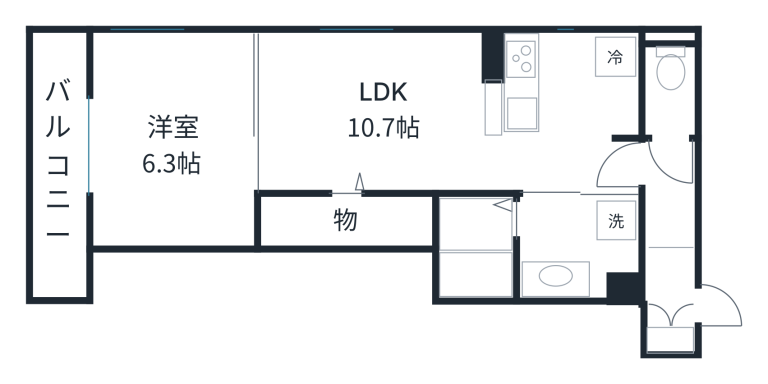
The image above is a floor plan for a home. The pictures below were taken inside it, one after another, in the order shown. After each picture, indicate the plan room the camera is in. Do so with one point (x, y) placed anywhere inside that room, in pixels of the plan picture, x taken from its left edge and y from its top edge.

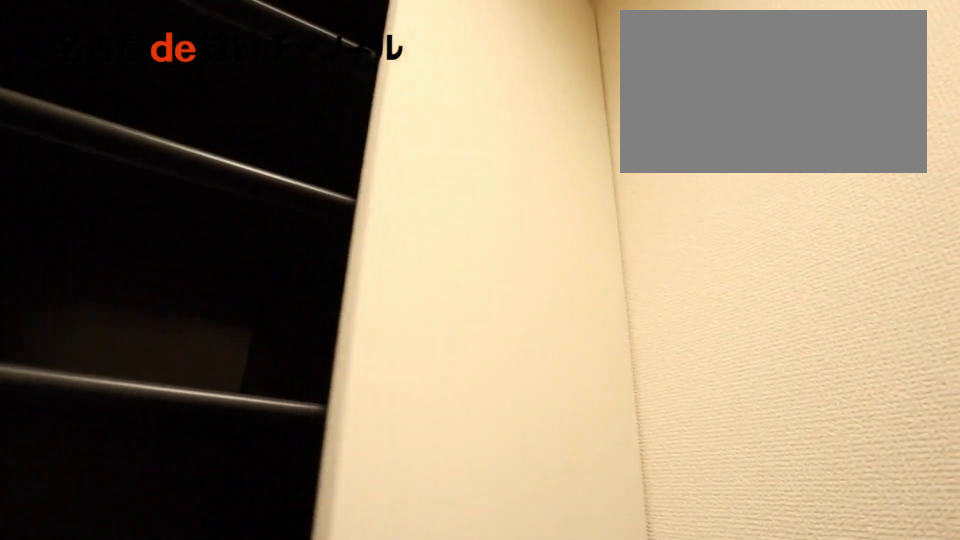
(671, 302)
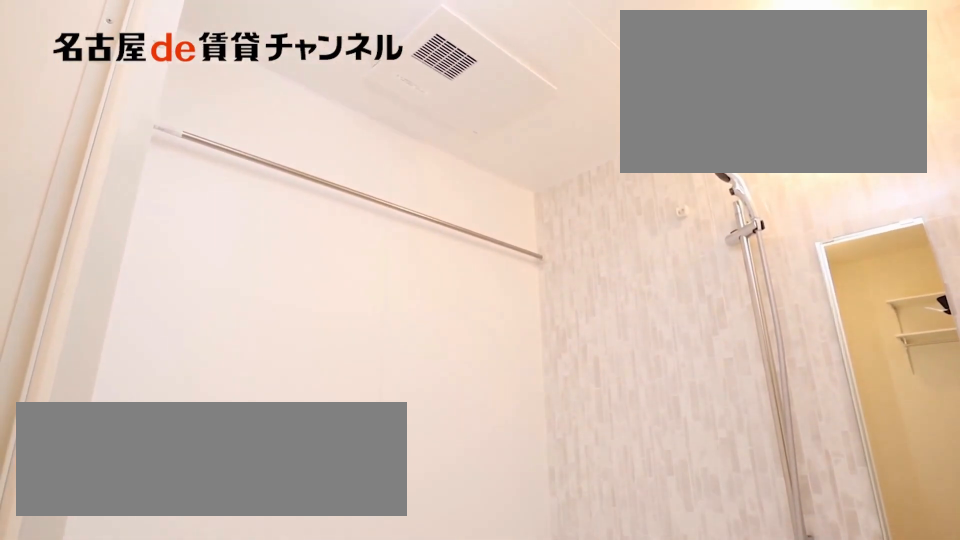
(476, 251)
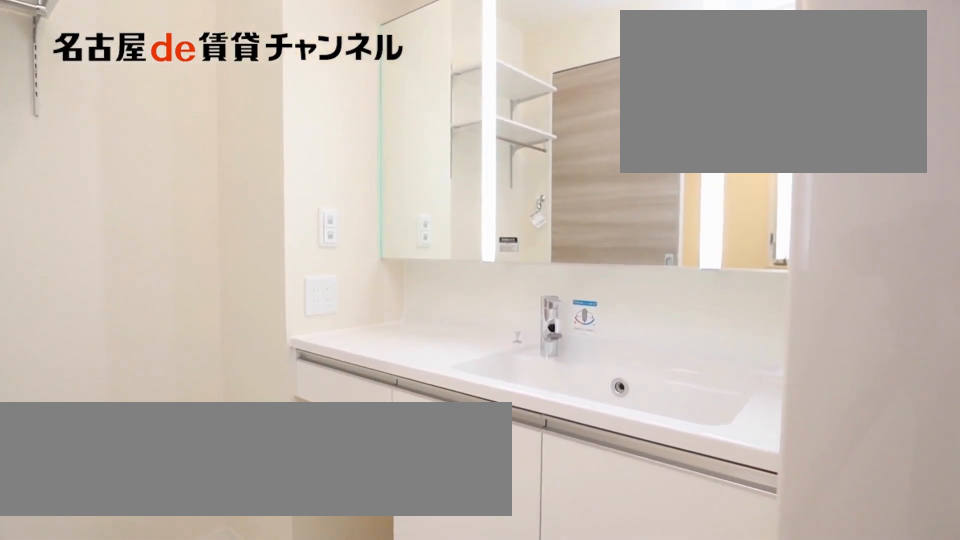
(580, 250)
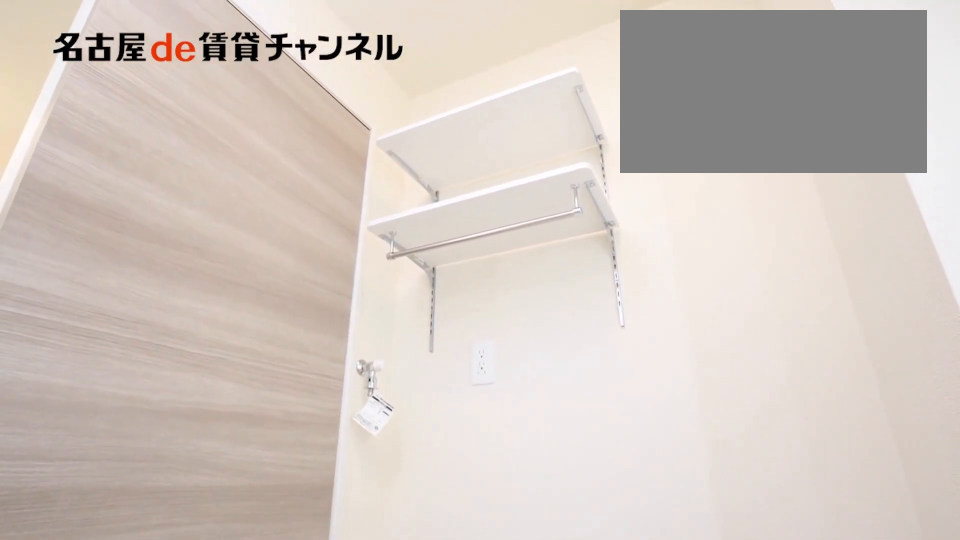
(580, 250)
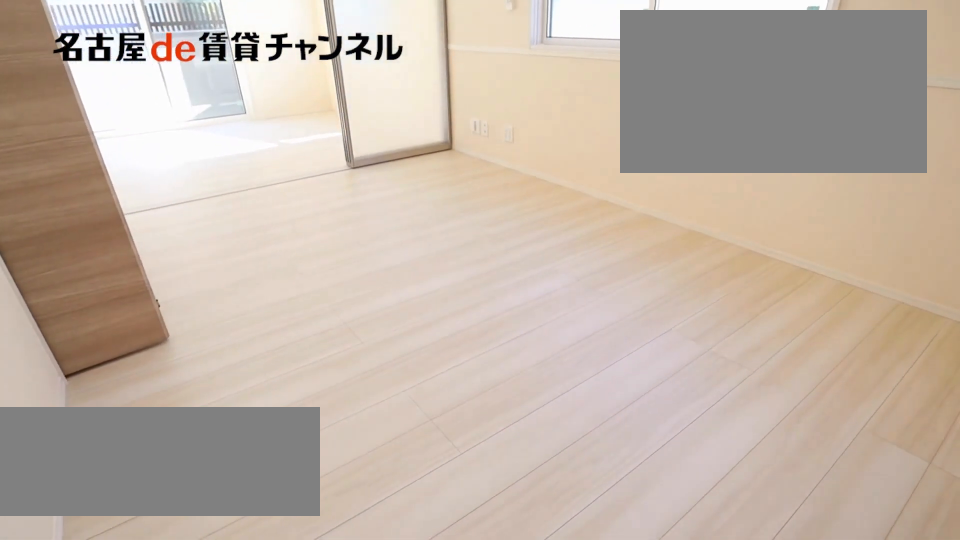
(370, 114)
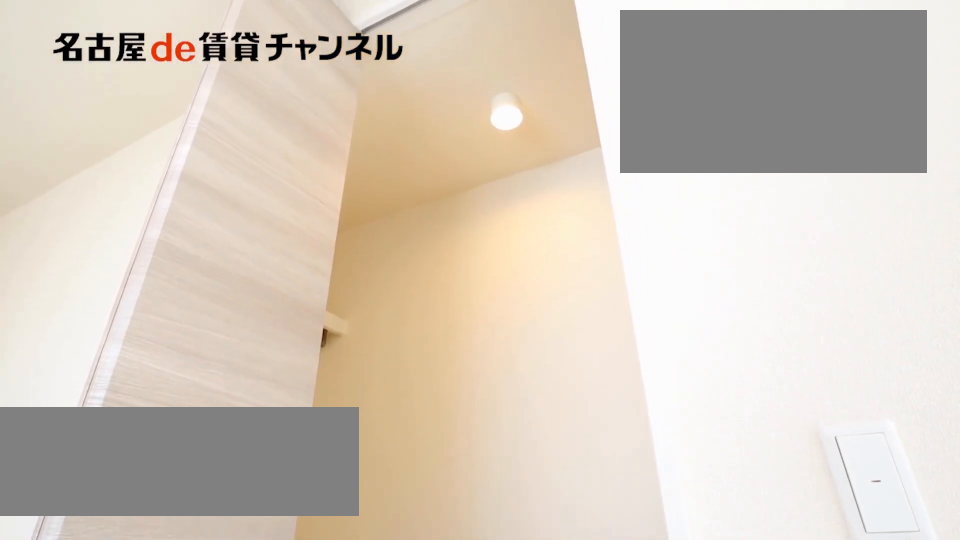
(346, 223)
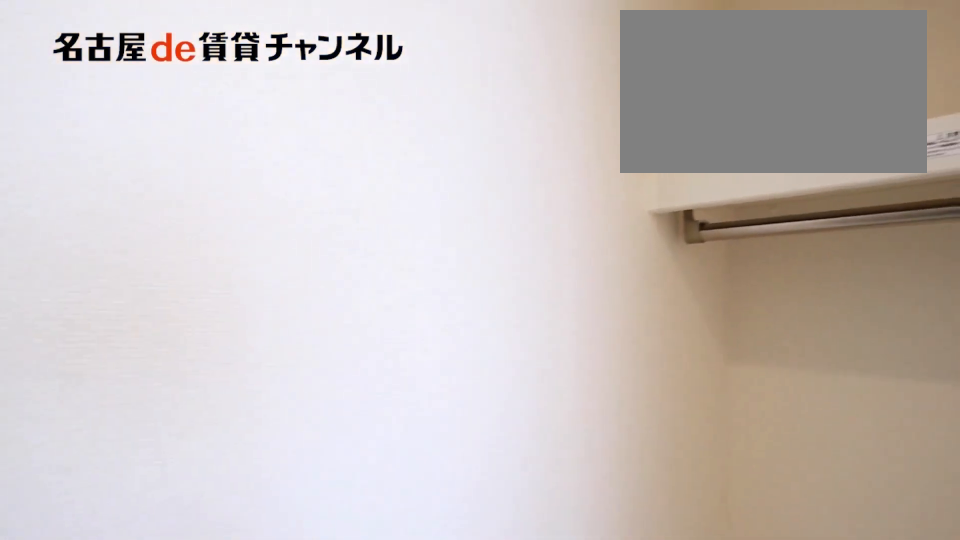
(346, 223)
